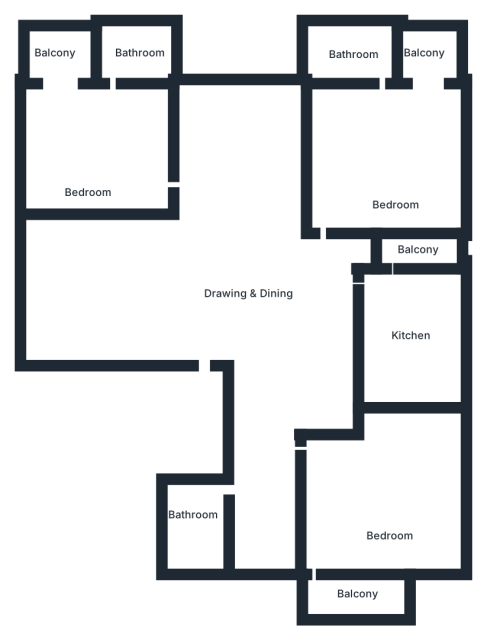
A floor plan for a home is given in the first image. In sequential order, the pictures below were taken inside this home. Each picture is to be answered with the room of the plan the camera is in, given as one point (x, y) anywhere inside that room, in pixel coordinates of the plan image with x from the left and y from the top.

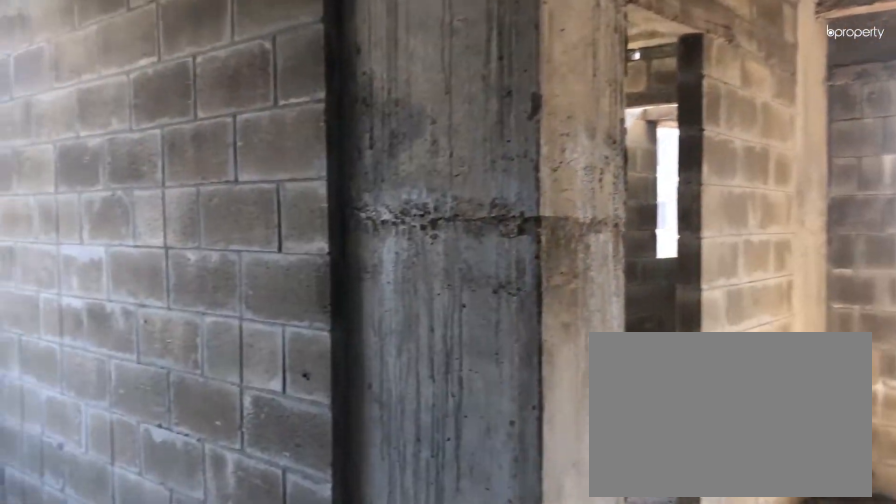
(249, 257)
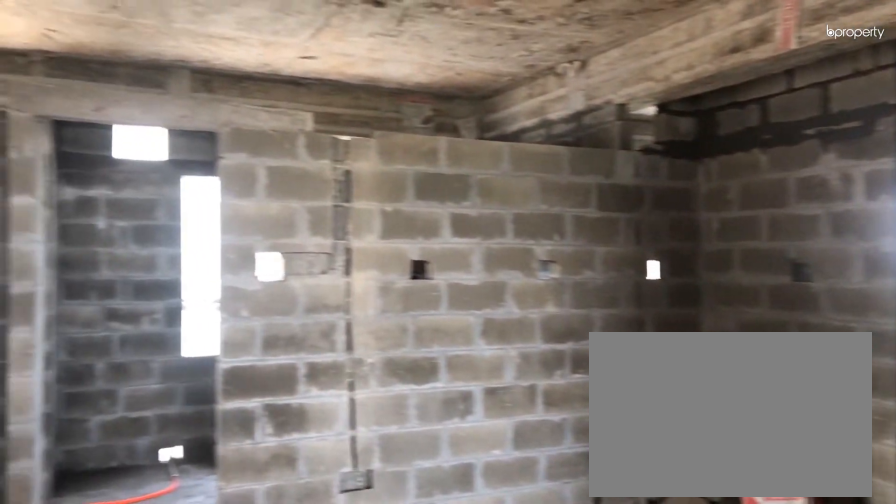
(250, 256)
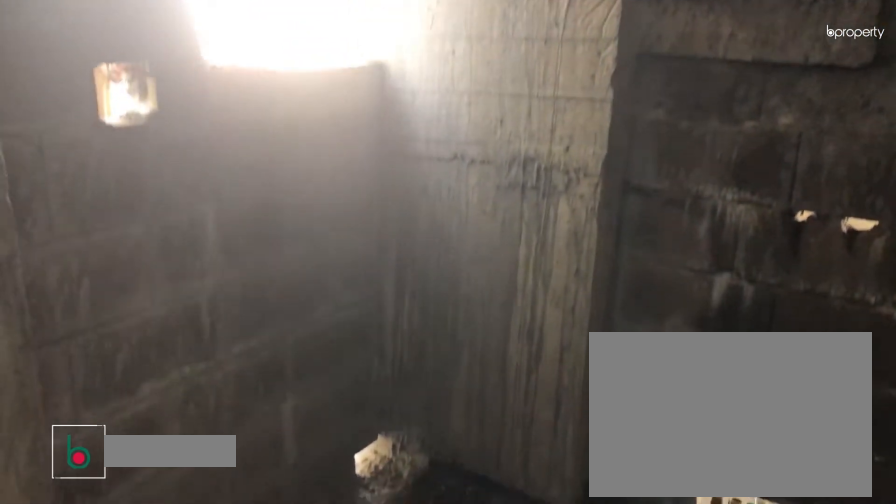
(195, 533)
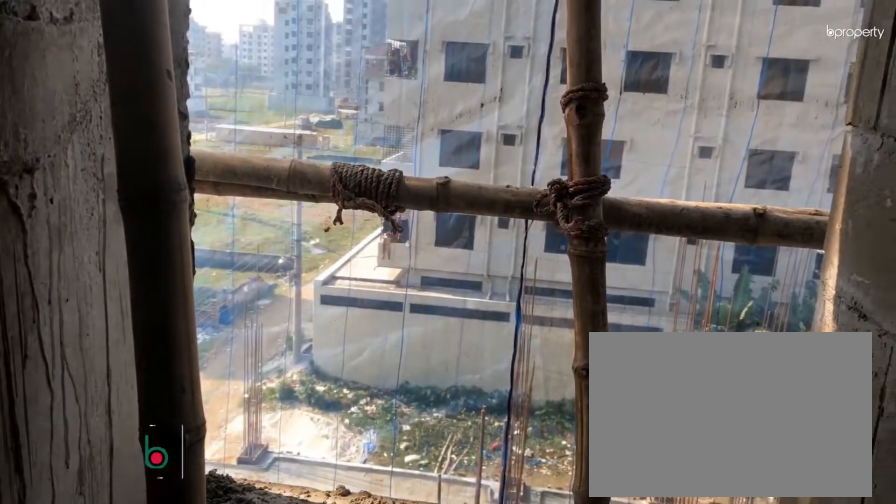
(430, 247)
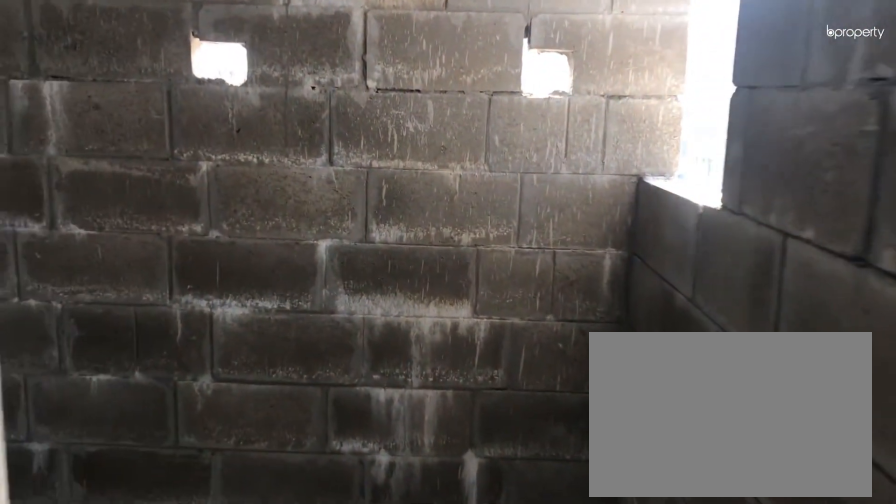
(343, 53)
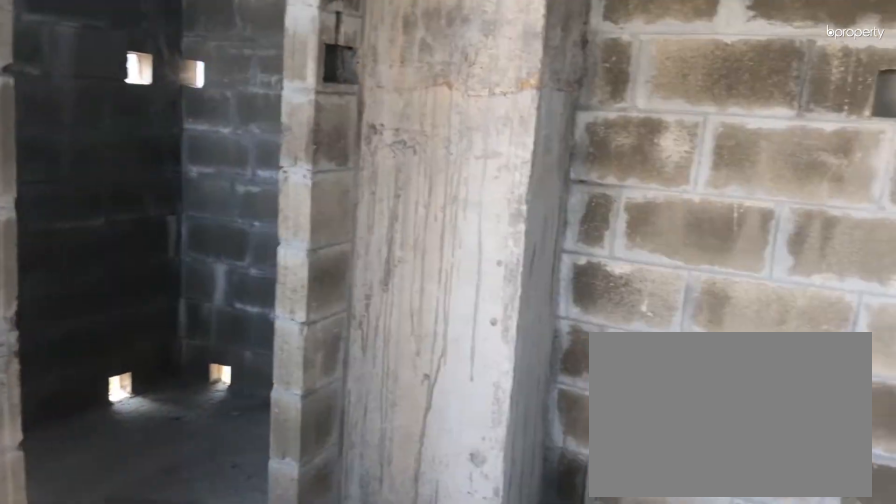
(88, 145)
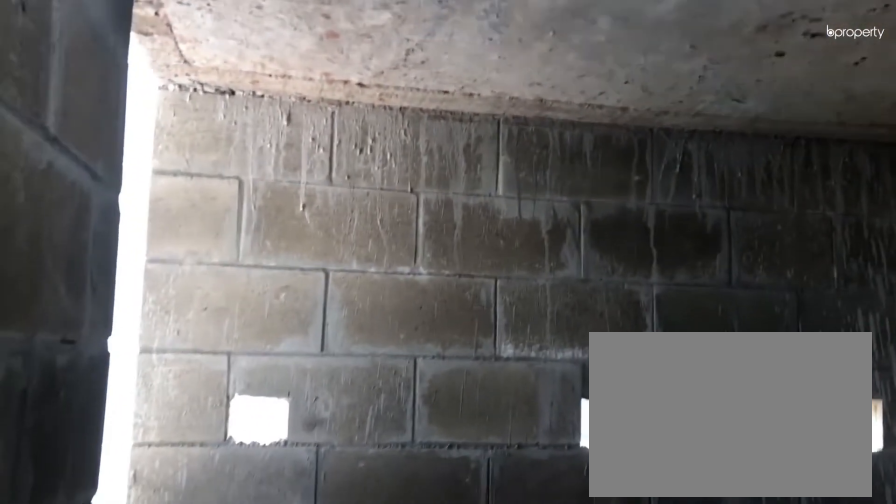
(134, 58)
